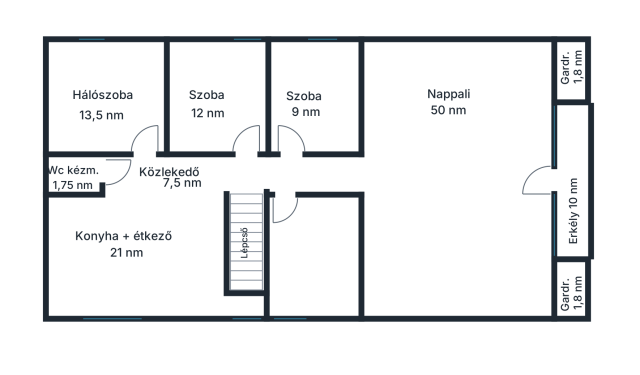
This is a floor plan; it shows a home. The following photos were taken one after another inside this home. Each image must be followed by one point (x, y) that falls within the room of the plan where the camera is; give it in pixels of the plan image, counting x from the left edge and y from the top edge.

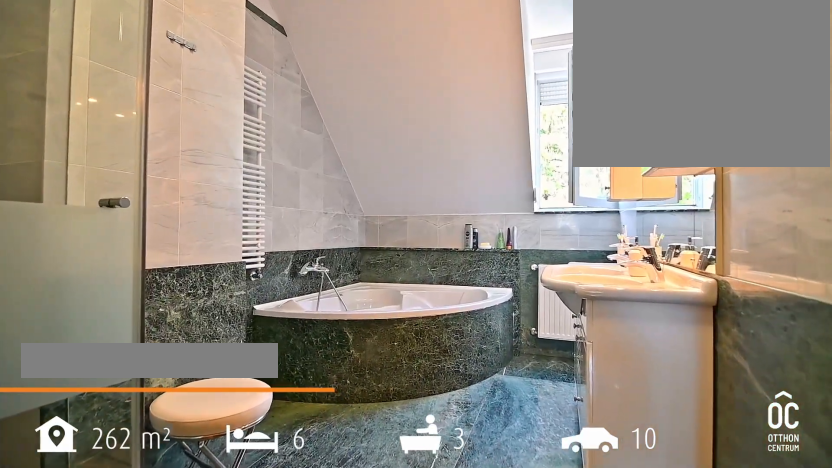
(313, 256)
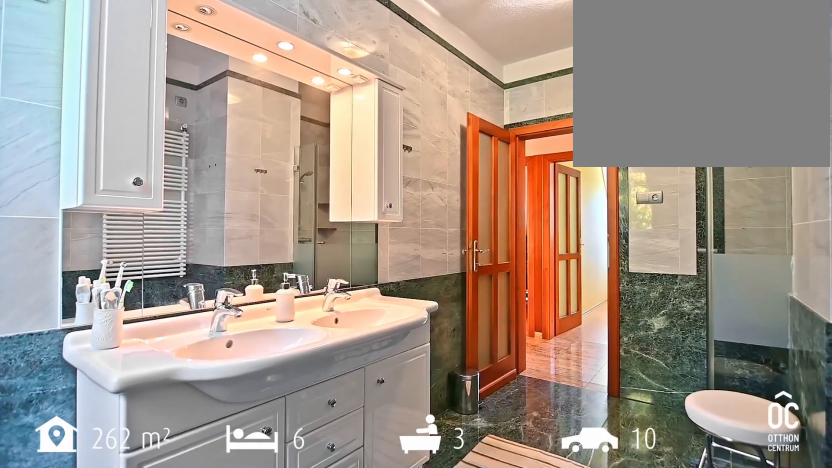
(313, 256)
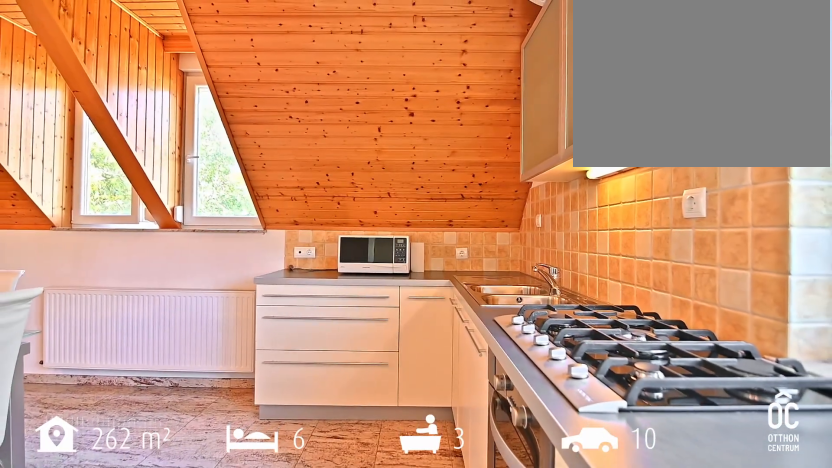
(130, 243)
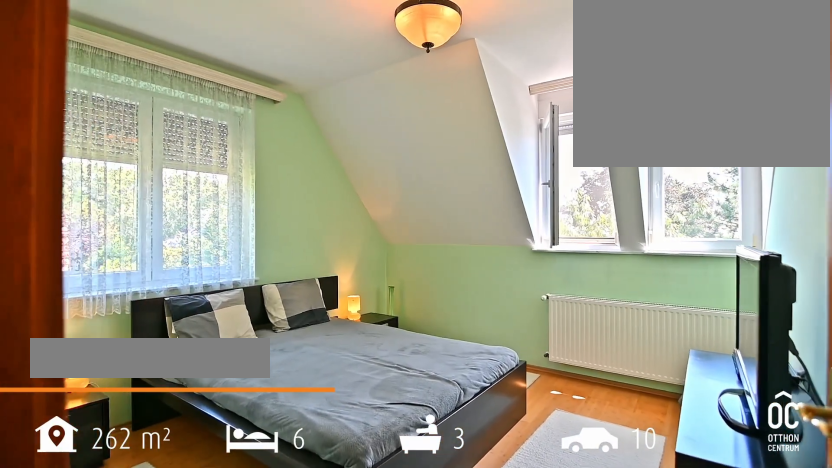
(105, 100)
